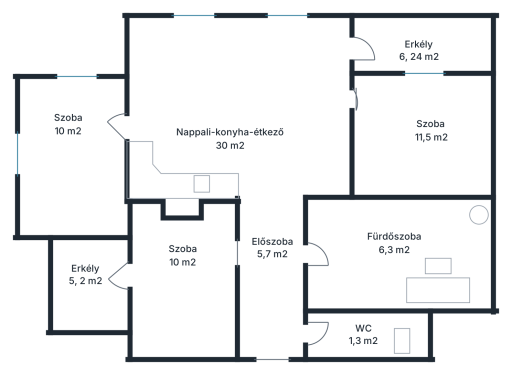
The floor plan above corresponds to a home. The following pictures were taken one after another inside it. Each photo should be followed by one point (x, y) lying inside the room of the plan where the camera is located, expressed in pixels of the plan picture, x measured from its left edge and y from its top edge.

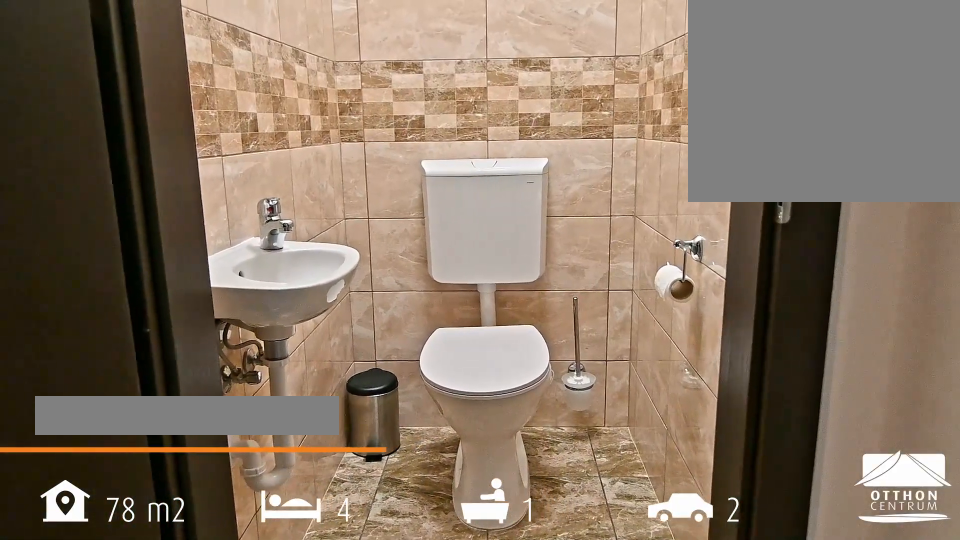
(362, 337)
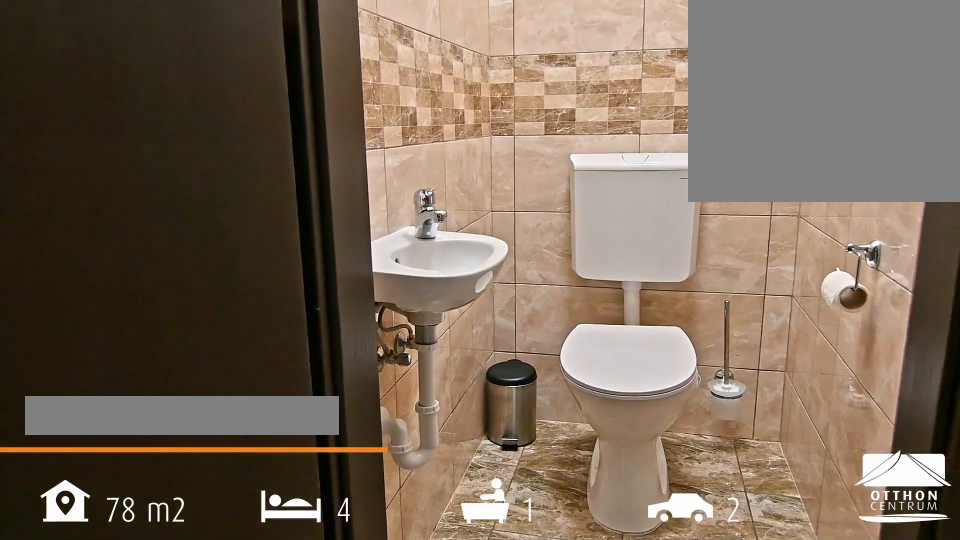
(362, 337)
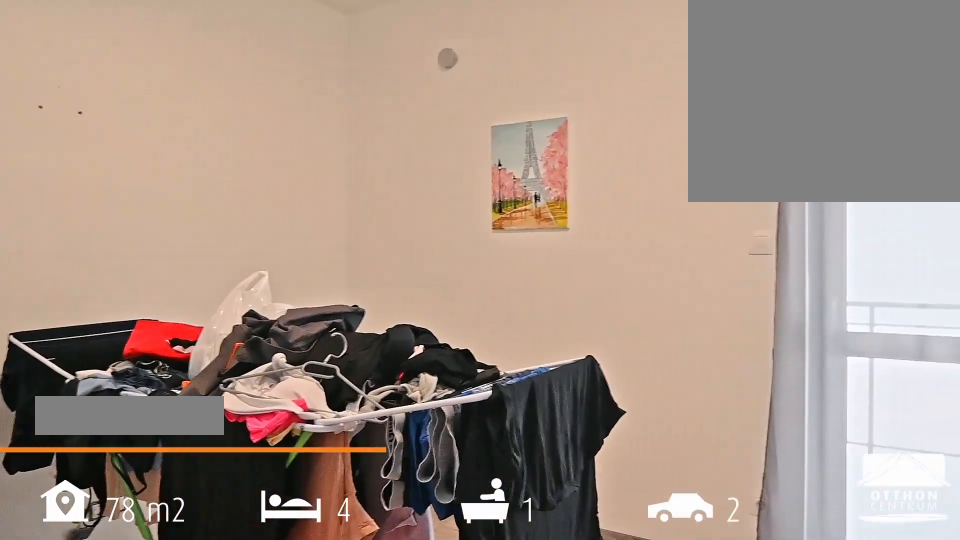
(189, 279)
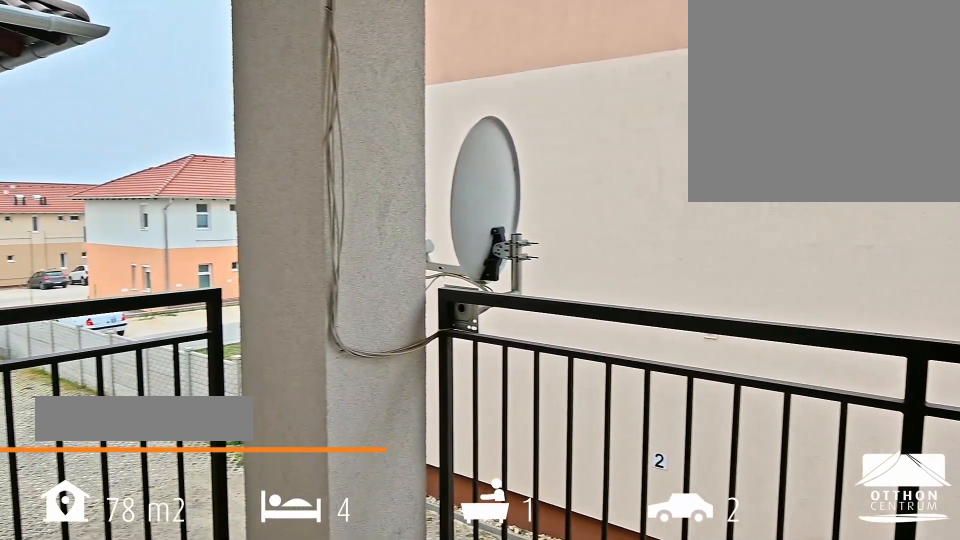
(88, 279)
